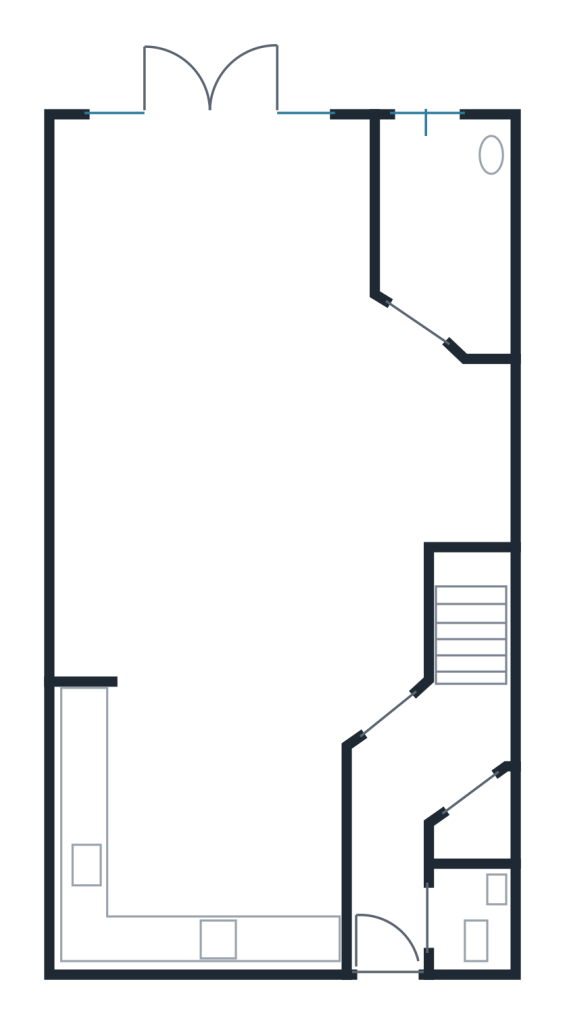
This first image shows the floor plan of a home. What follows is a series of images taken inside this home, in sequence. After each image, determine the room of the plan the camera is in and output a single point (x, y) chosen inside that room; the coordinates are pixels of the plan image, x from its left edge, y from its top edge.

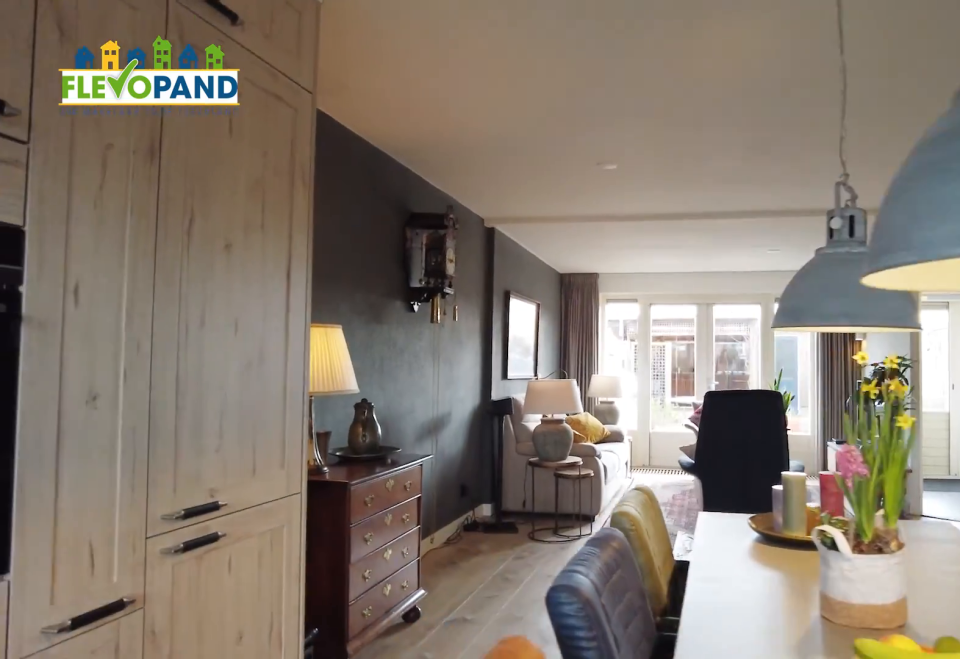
(206, 819)
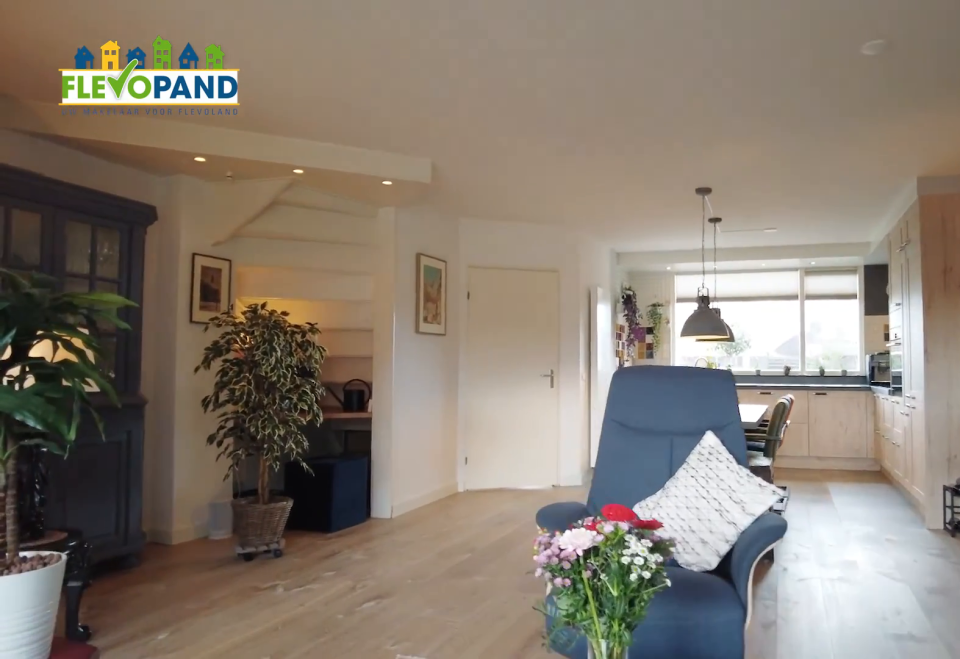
(366, 470)
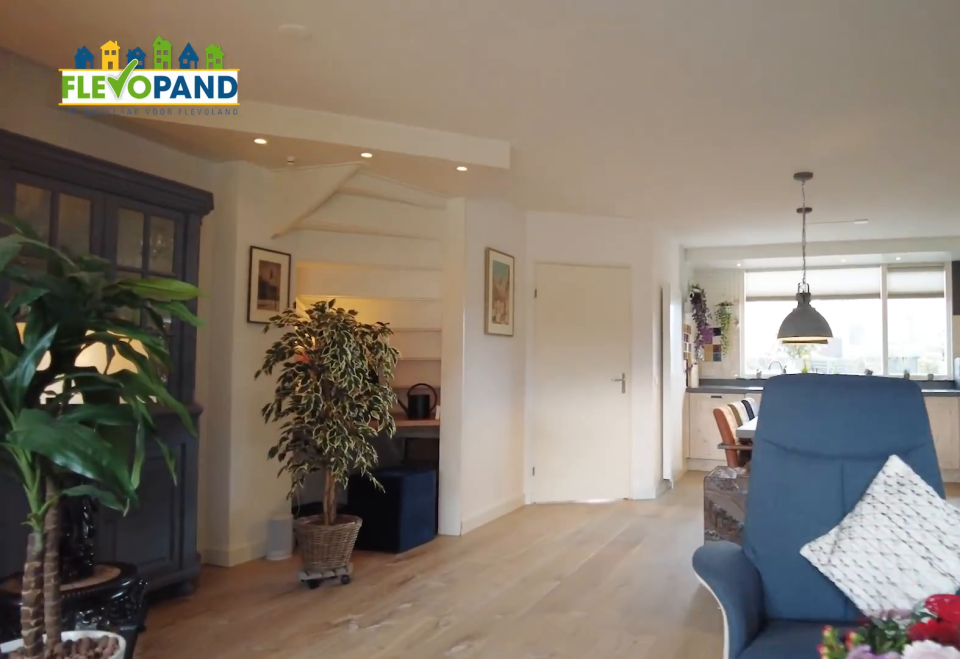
(366, 470)
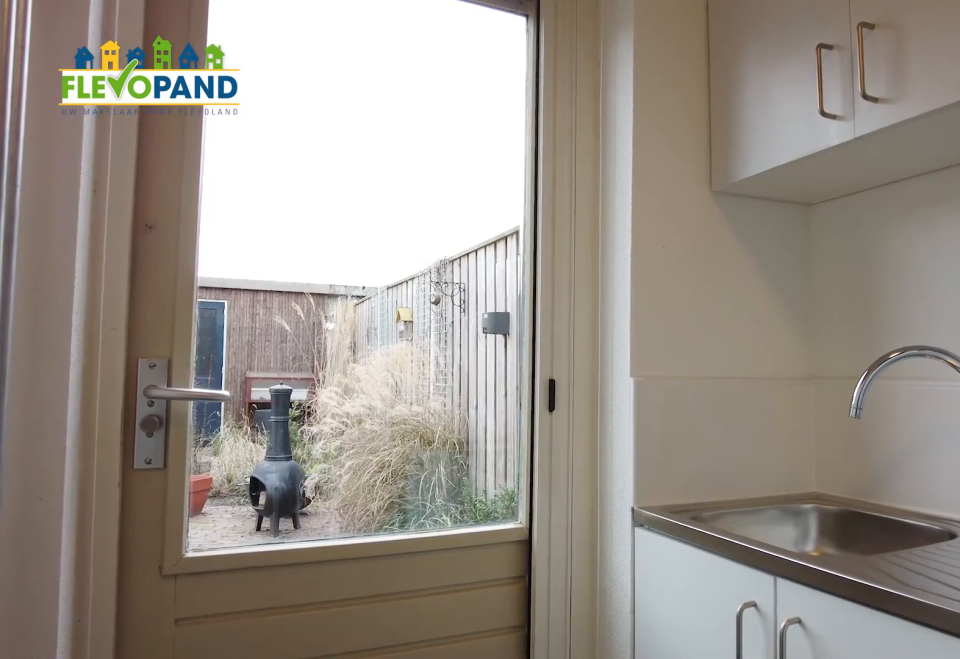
(444, 226)
